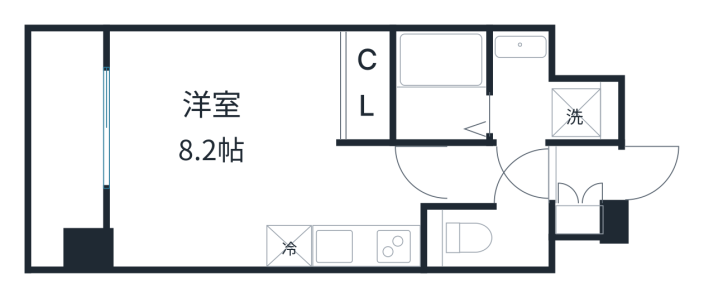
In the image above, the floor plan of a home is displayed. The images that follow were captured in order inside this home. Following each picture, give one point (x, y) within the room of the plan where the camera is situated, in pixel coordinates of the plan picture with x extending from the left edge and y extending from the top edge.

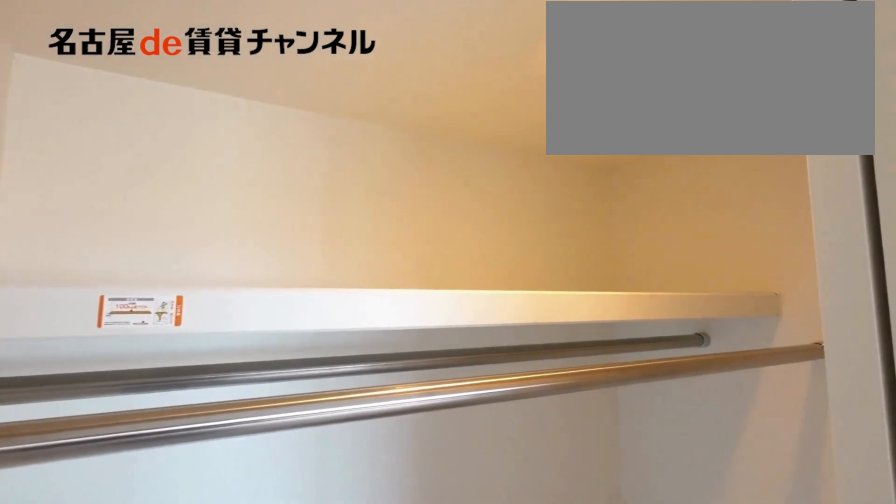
(368, 85)
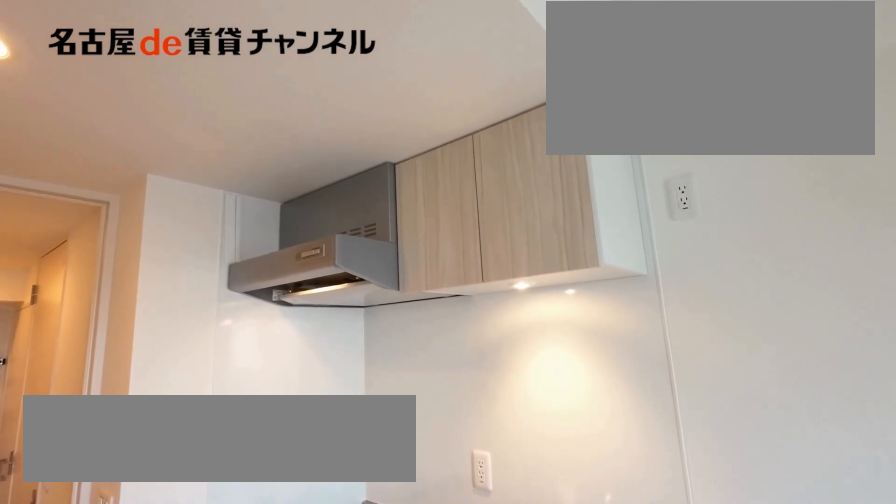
(366, 246)
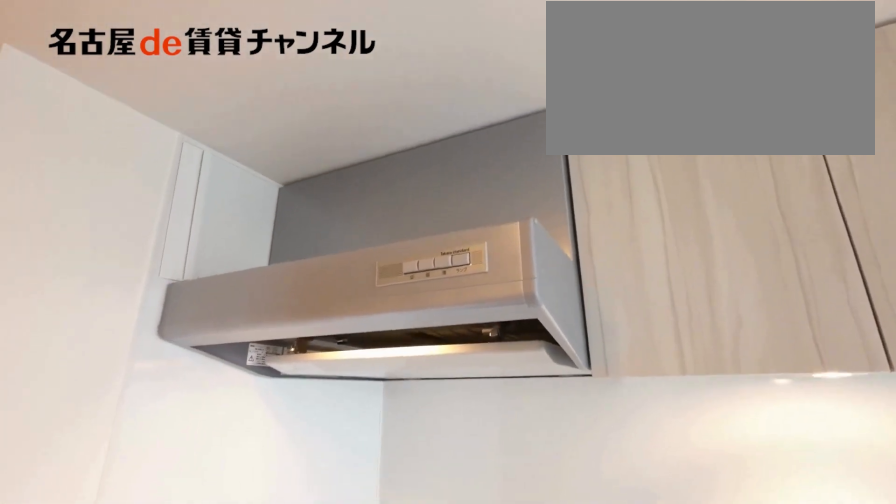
(366, 246)
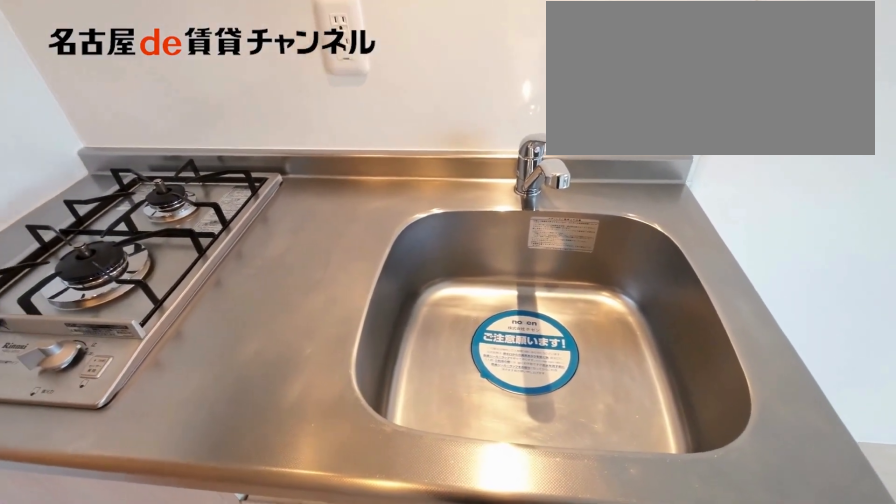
(366, 246)
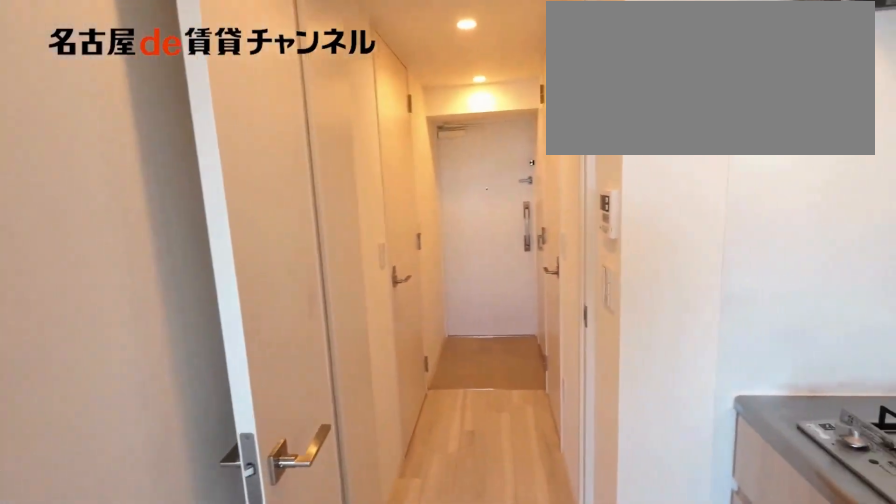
(366, 246)
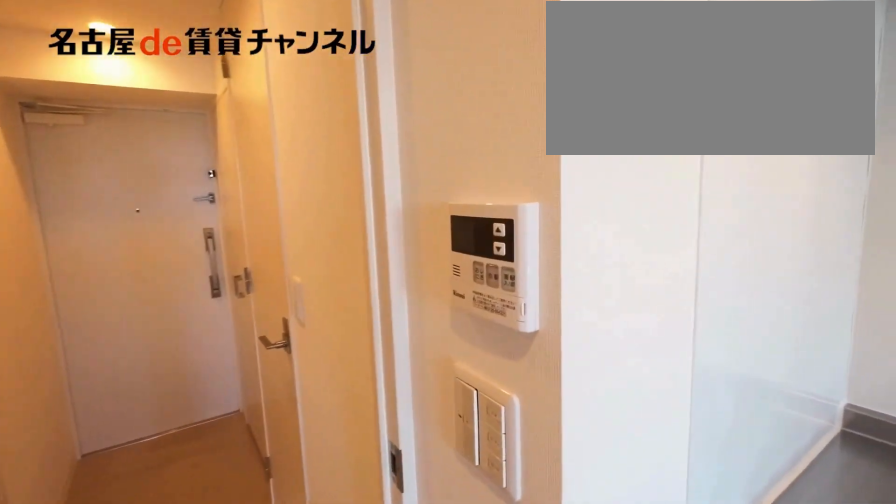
(366, 246)
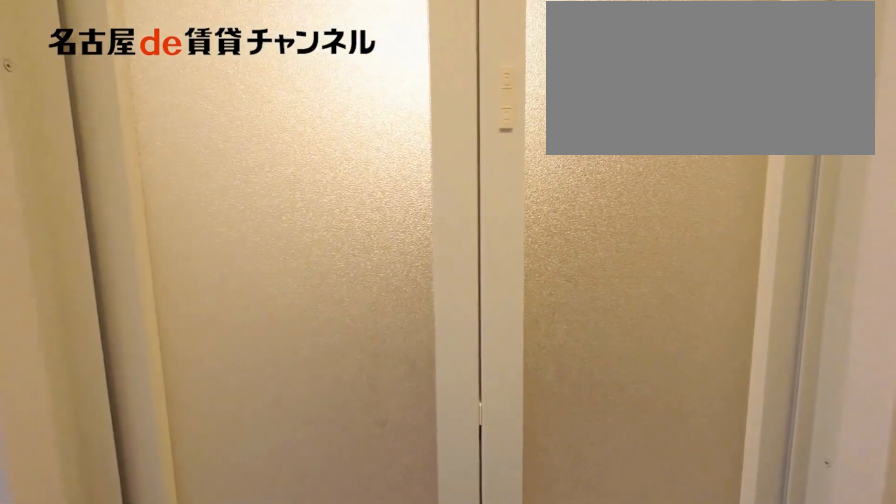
(545, 95)
